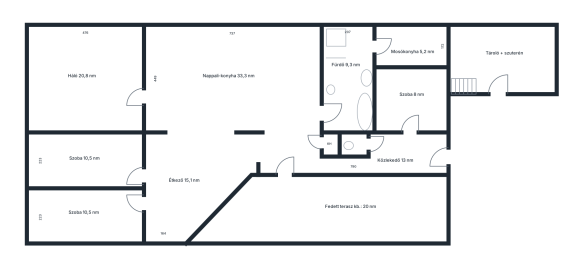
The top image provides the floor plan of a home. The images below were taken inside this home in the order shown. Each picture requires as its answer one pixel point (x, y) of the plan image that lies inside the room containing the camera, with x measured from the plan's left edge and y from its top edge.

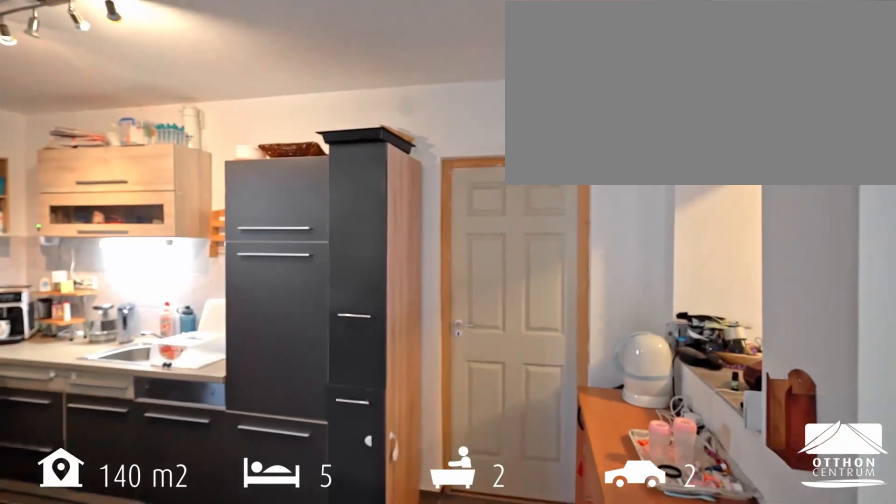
(288, 112)
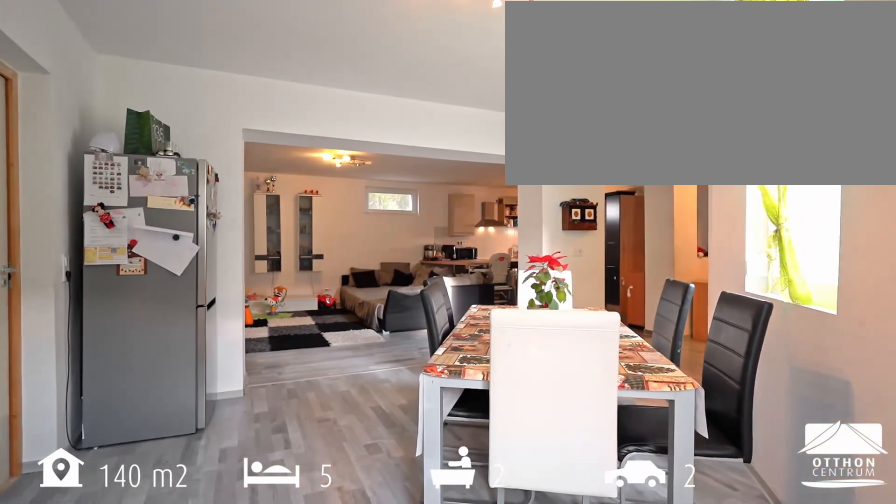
(185, 180)
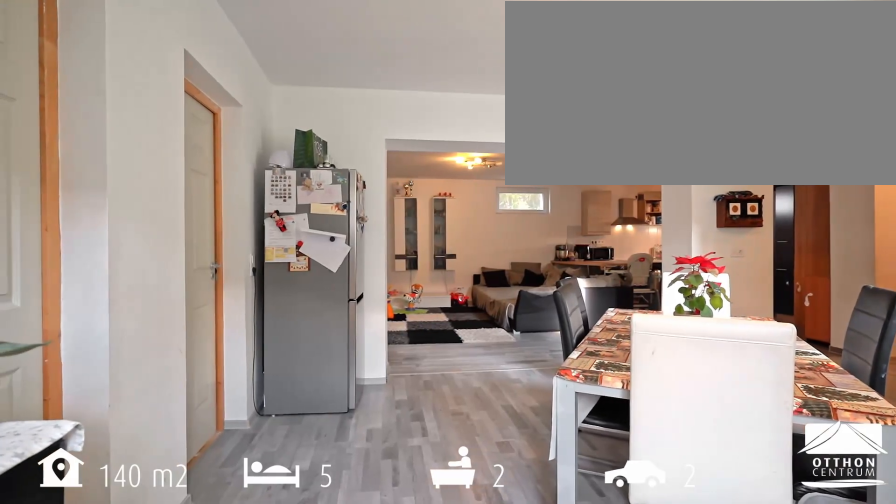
(185, 180)
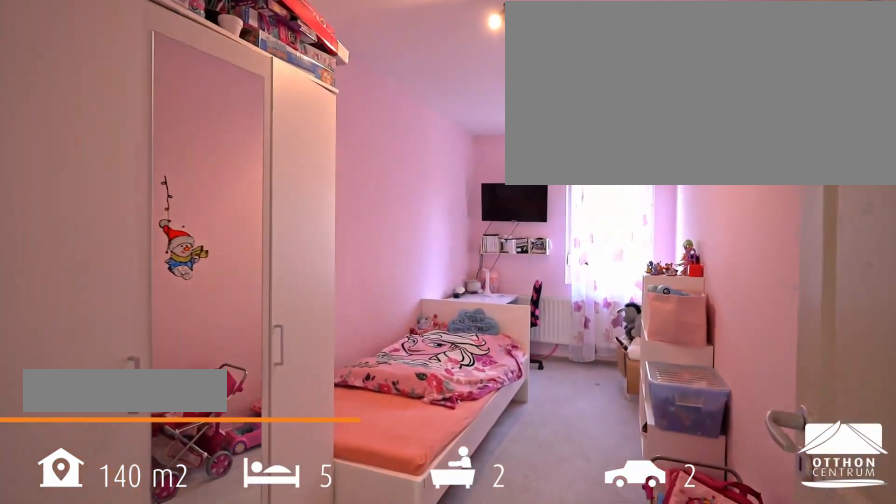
(87, 215)
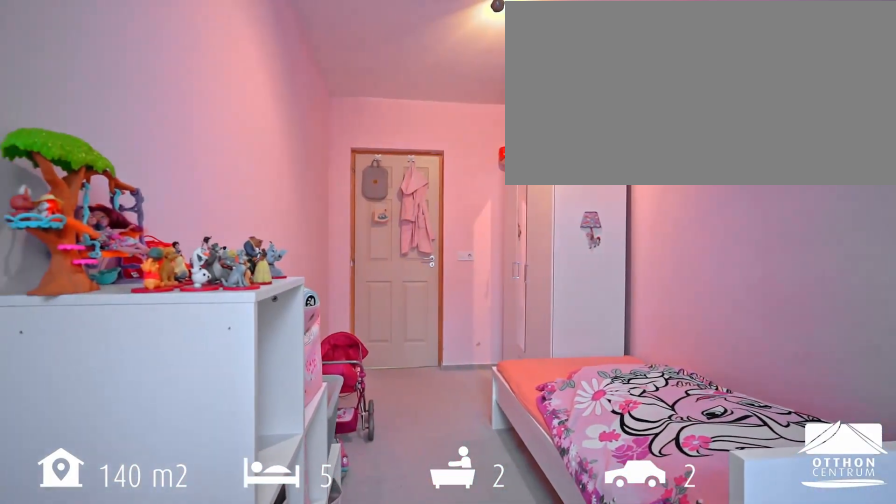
(87, 215)
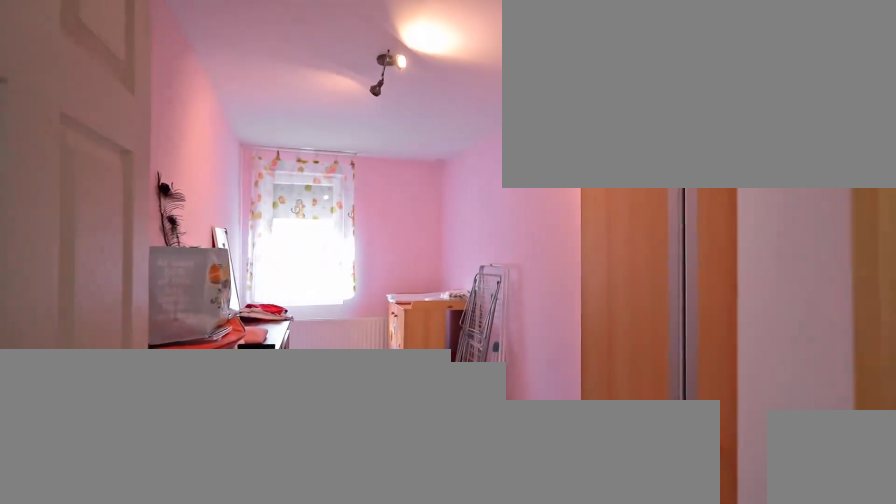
(86, 160)
